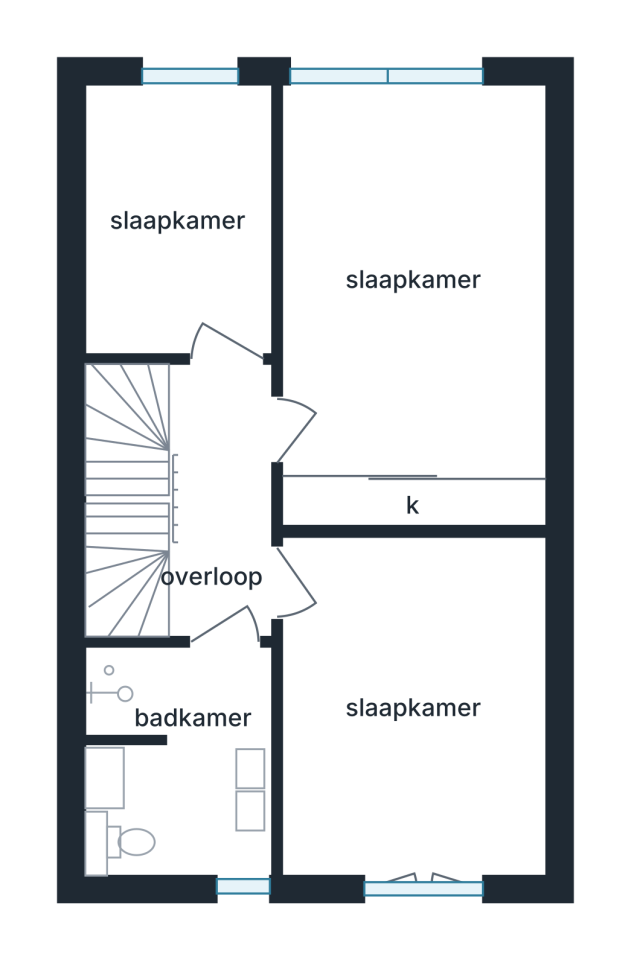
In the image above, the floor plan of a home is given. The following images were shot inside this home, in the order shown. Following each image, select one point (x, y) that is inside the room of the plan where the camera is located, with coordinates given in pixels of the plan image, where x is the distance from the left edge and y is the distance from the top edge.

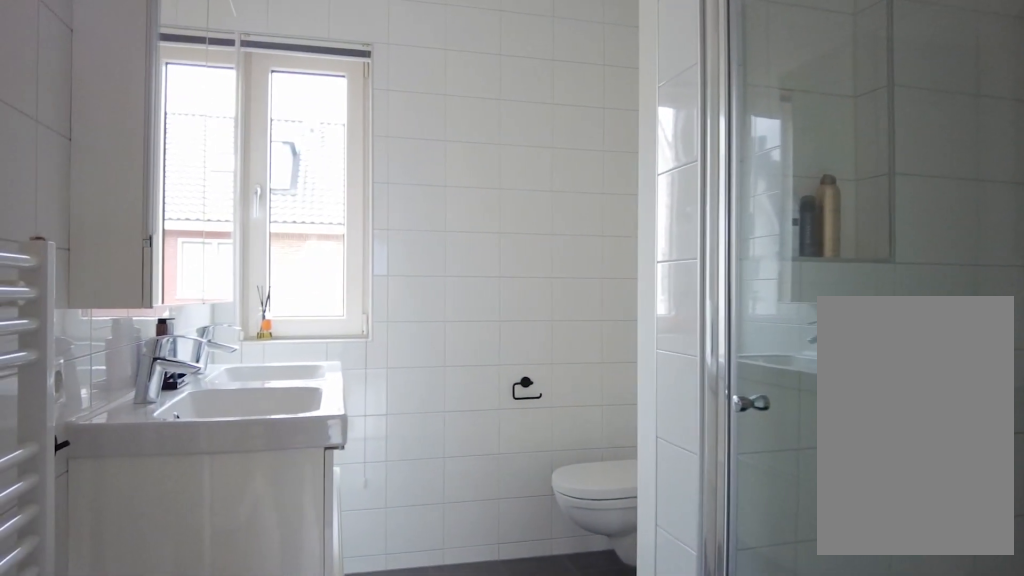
(179, 761)
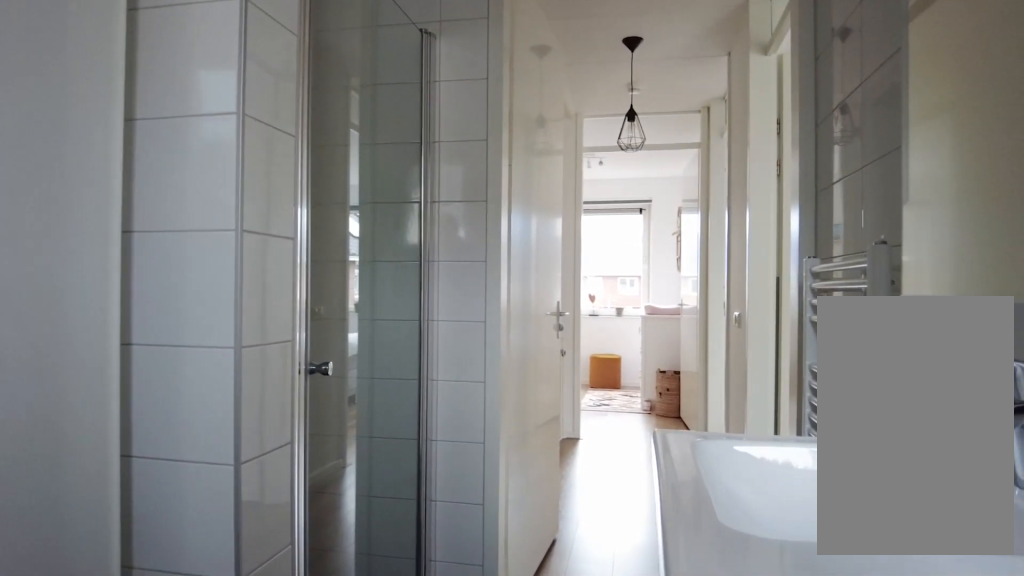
(179, 761)
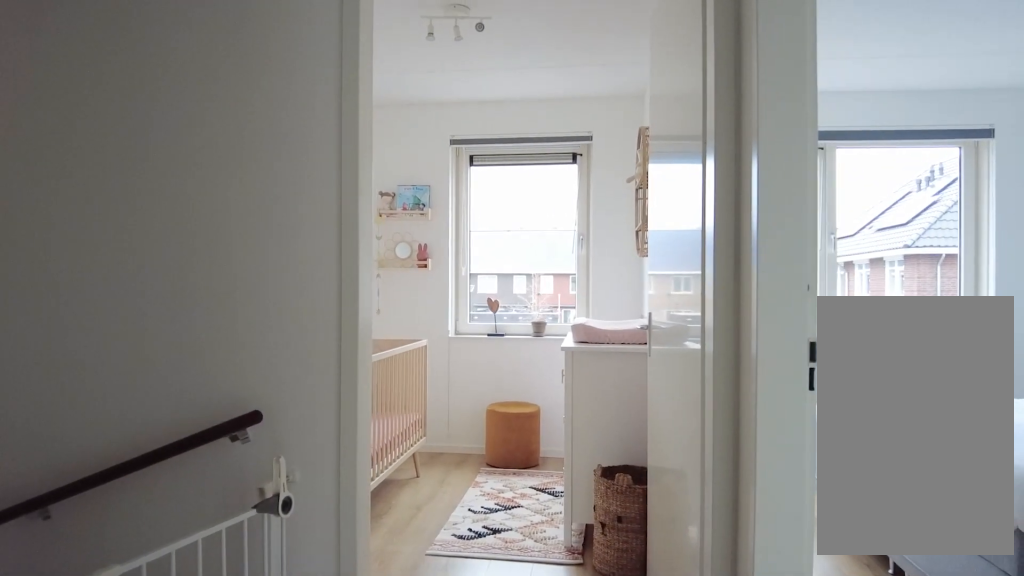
(219, 596)
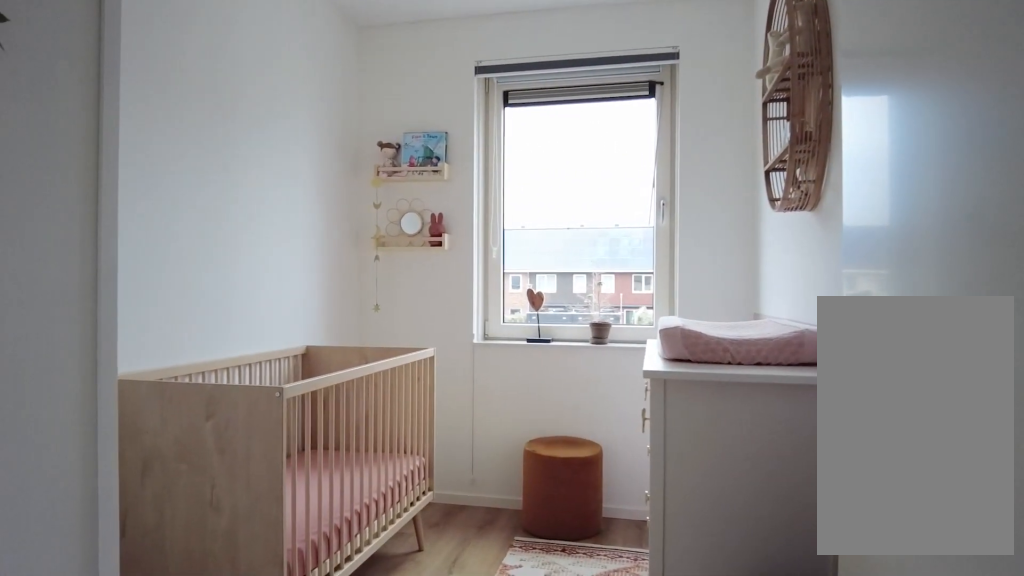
(178, 218)
